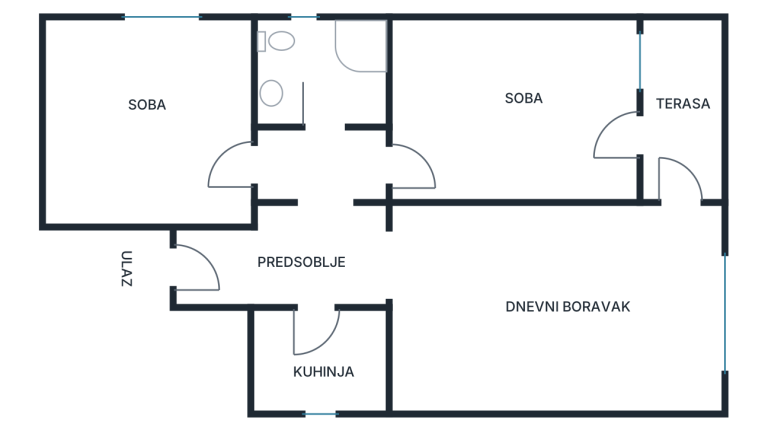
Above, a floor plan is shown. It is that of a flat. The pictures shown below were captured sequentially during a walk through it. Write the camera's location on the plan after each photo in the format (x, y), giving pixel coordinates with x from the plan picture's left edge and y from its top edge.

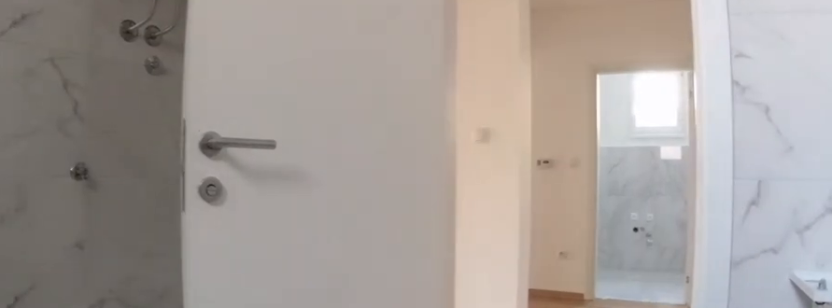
(323, 57)
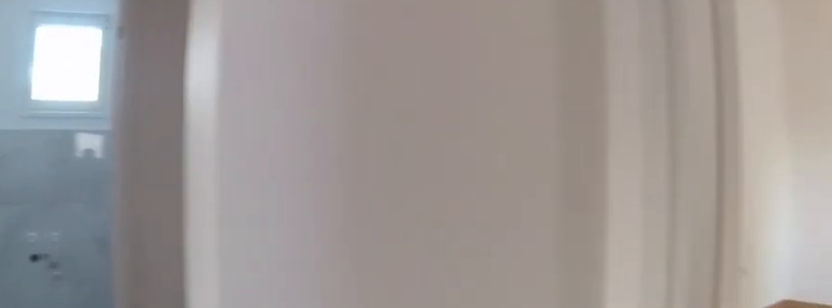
(323, 124)
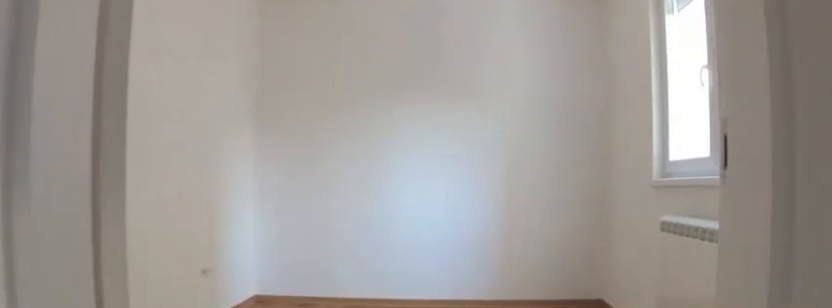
(318, 160)
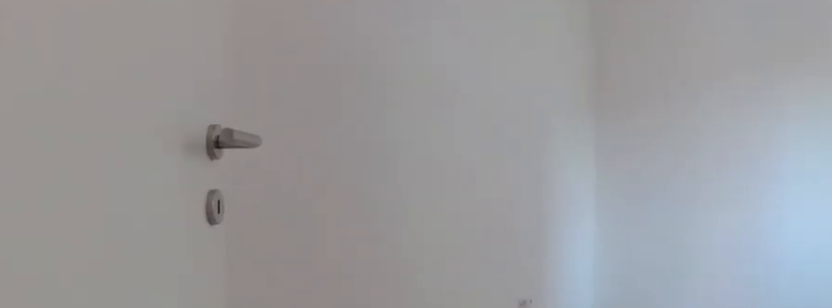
(285, 159)
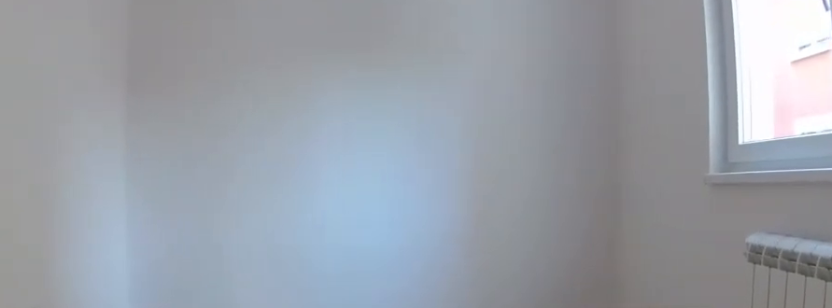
(266, 147)
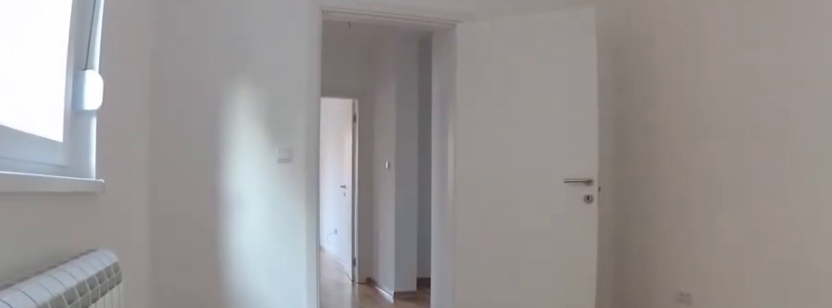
(95, 54)
